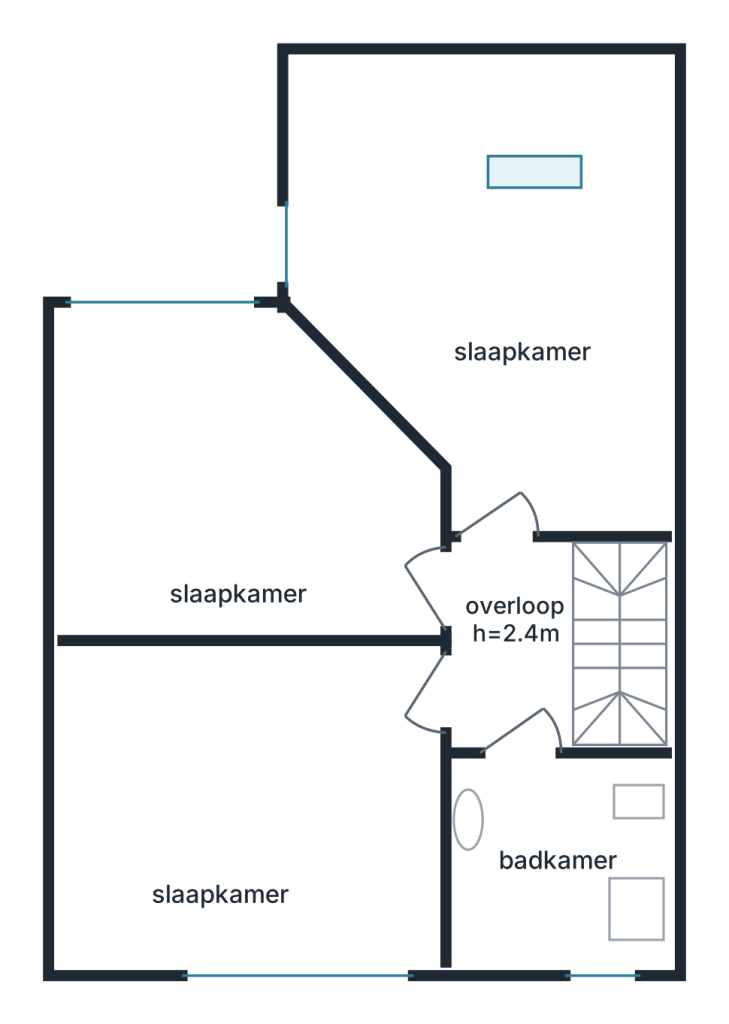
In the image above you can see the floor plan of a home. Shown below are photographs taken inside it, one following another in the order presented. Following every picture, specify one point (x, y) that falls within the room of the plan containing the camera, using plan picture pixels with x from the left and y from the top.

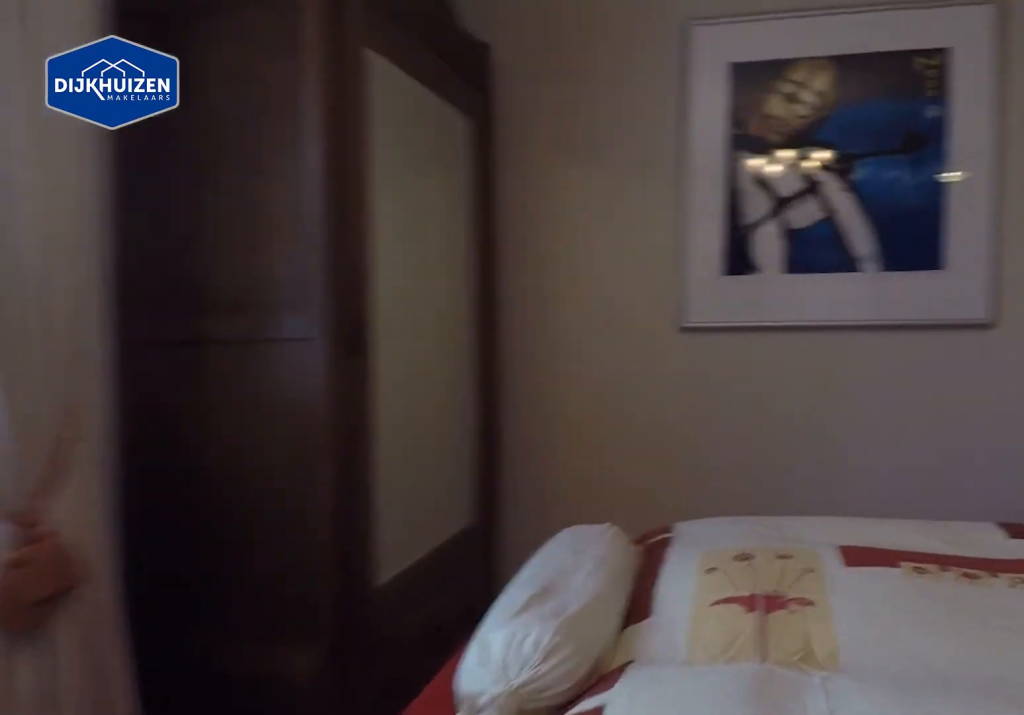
(250, 803)
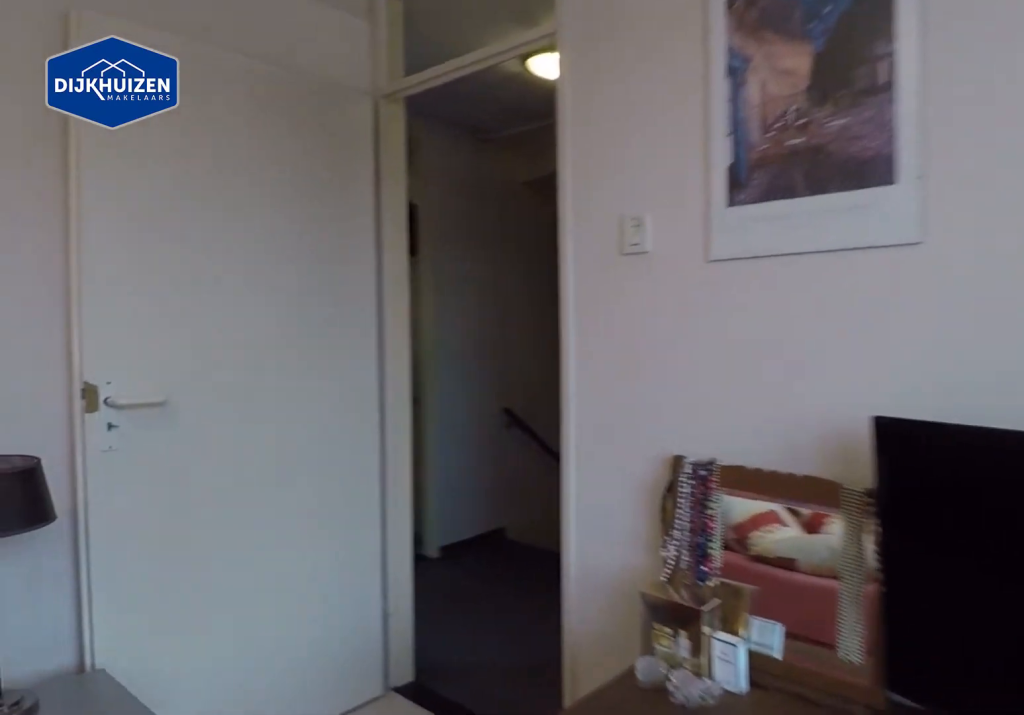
(250, 803)
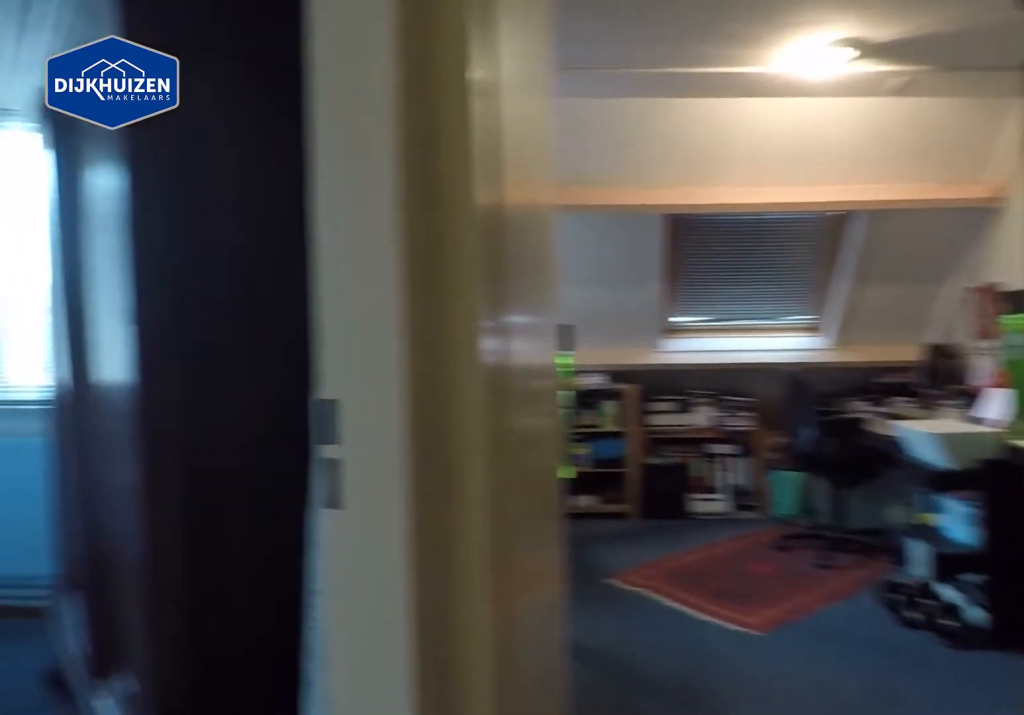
(513, 643)
